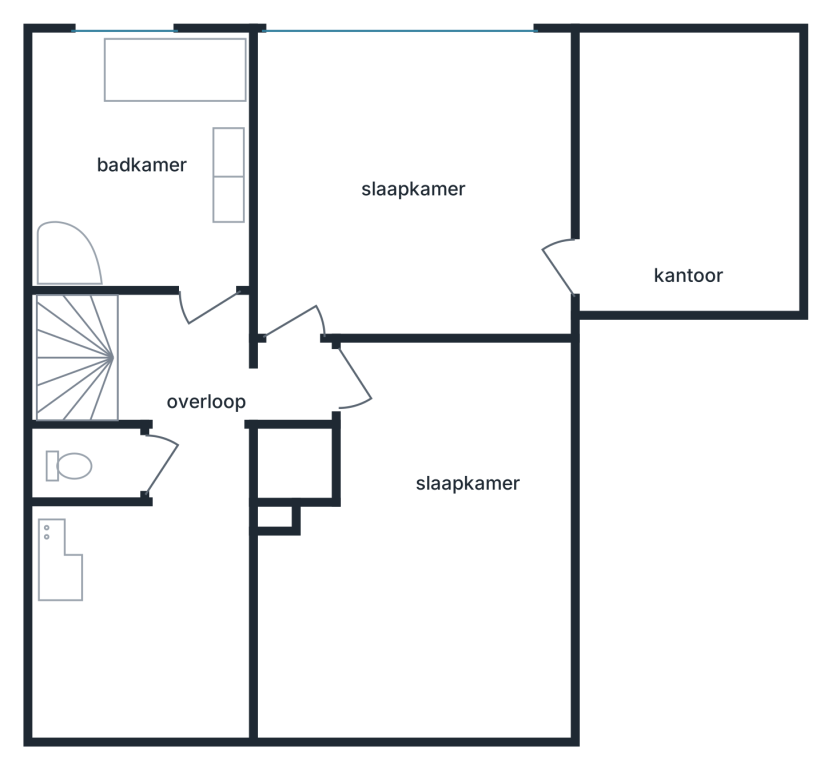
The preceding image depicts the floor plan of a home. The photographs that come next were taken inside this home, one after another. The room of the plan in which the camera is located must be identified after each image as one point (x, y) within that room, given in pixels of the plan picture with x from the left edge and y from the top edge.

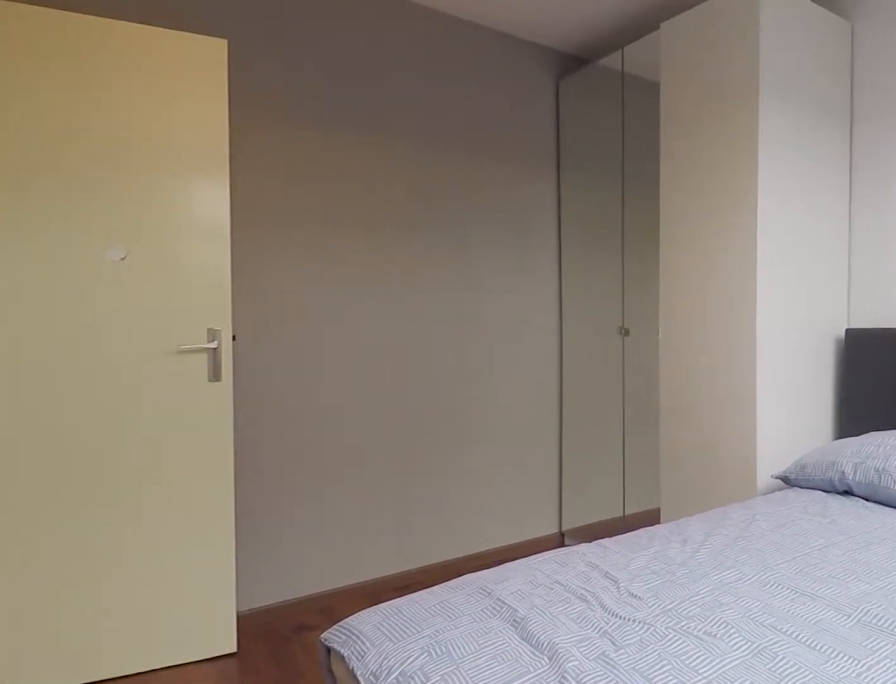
(437, 488)
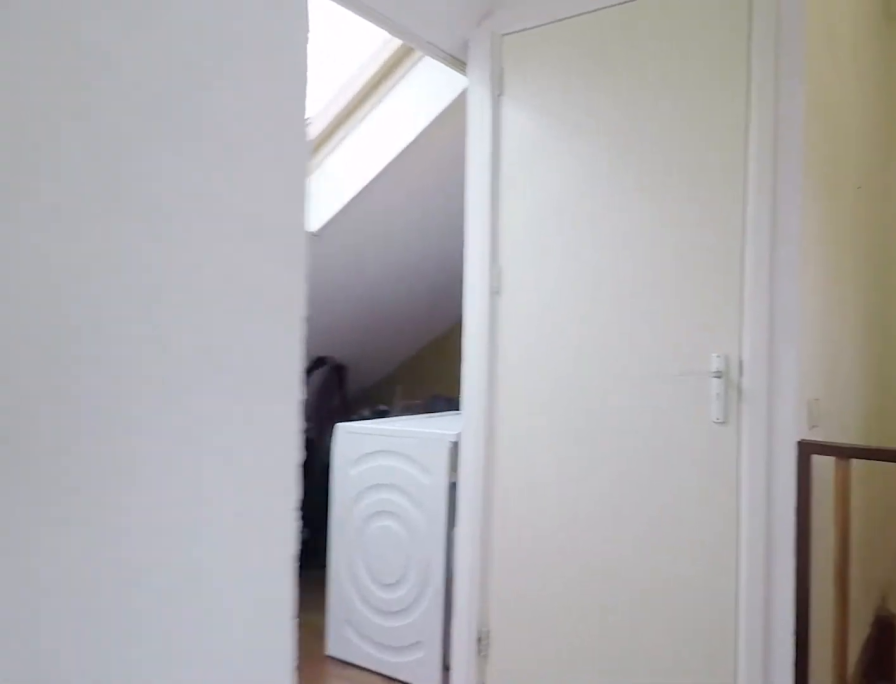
(182, 461)
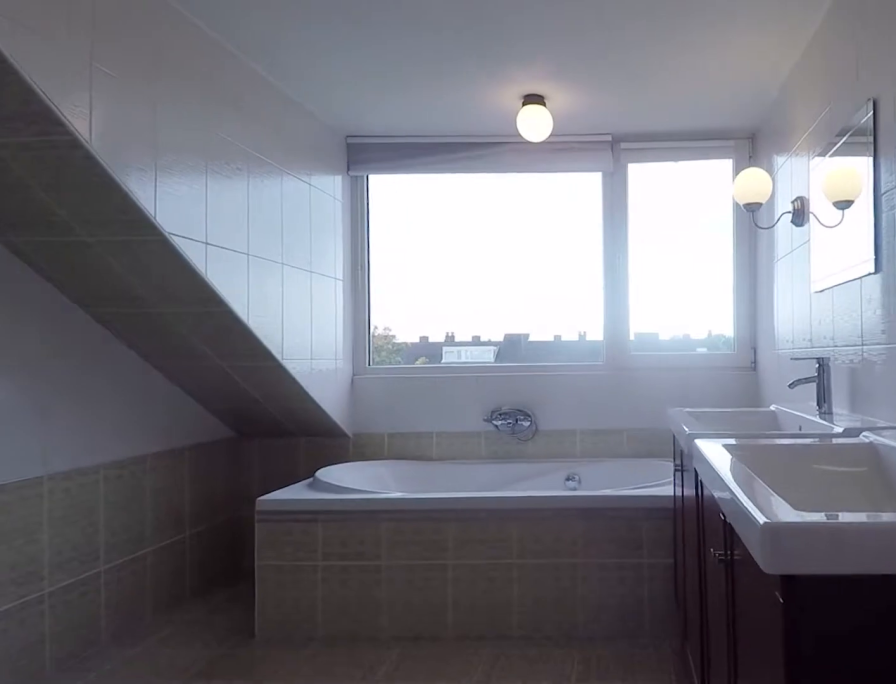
(149, 164)
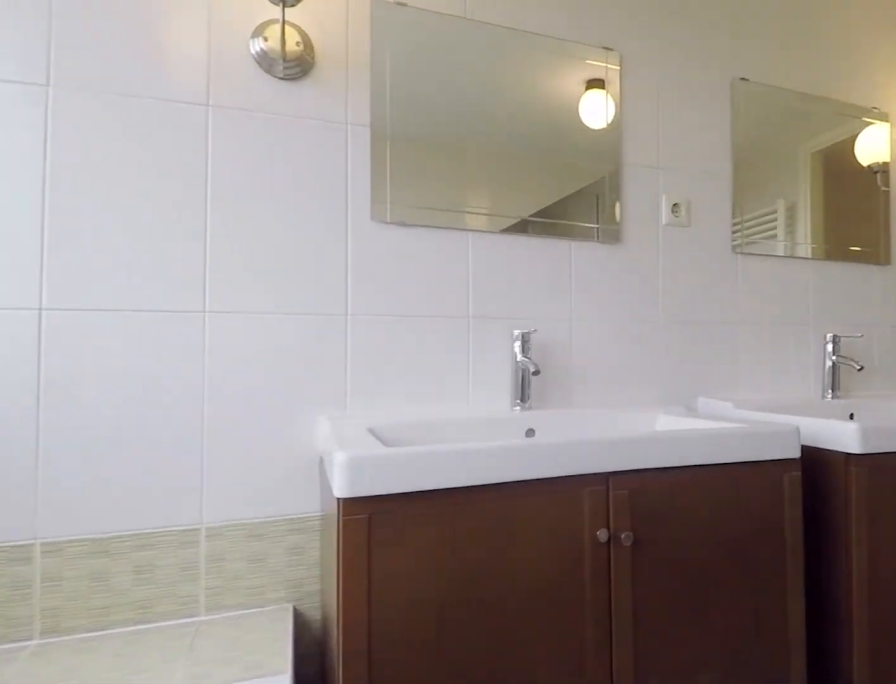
(149, 164)
